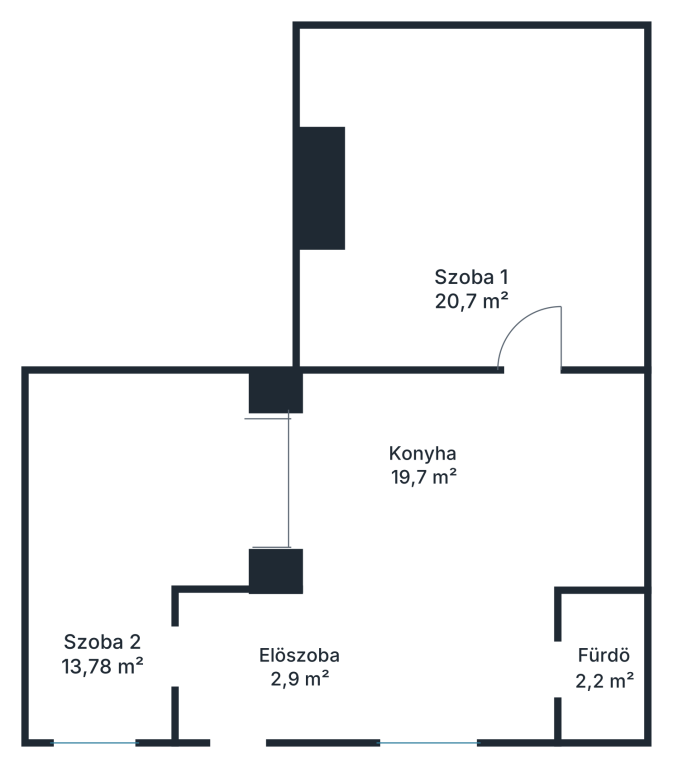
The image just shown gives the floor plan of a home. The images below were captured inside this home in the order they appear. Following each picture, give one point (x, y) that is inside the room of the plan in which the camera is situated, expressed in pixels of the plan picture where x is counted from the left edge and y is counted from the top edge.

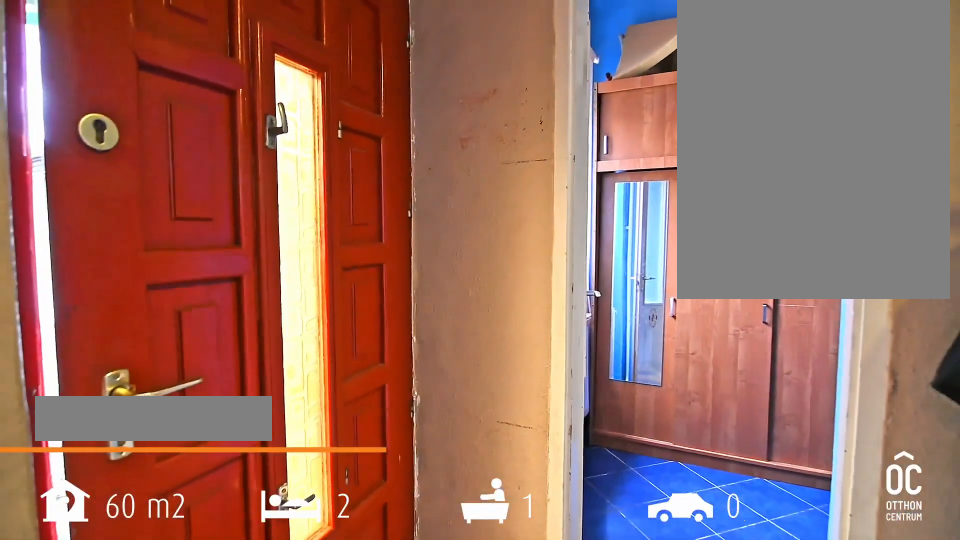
(360, 664)
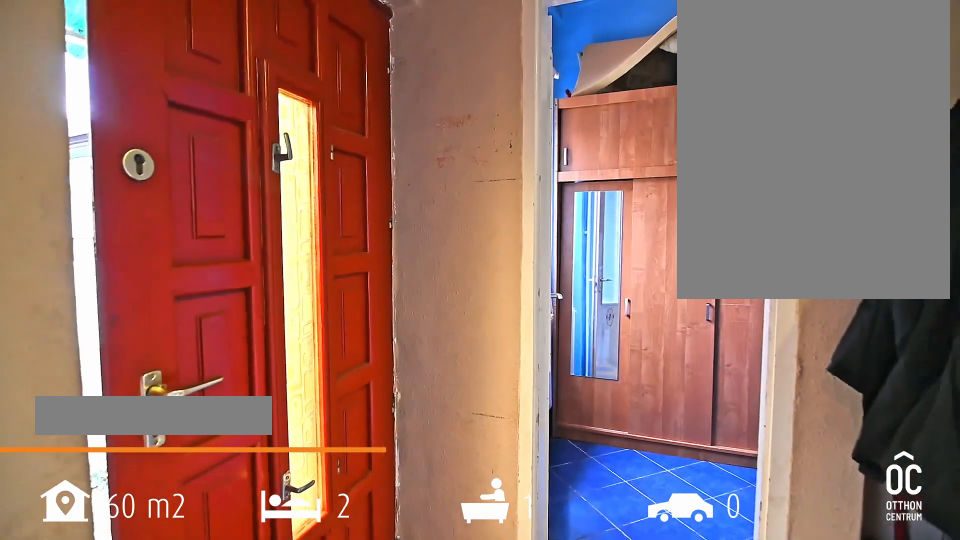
(360, 664)
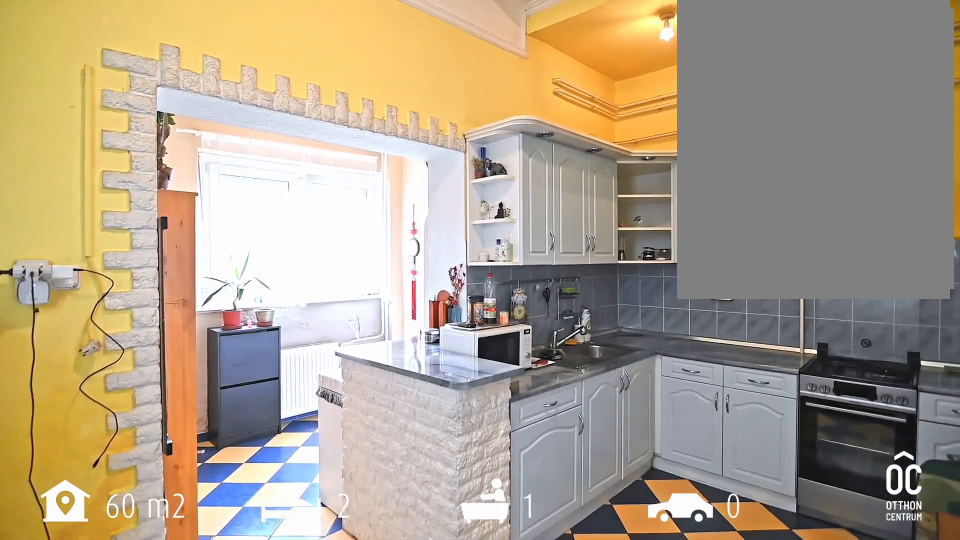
(457, 479)
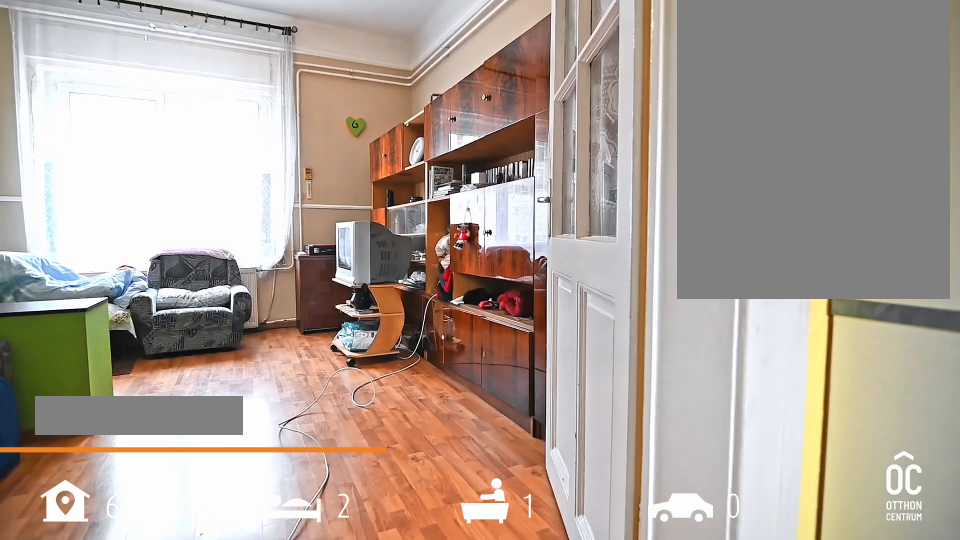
(480, 204)
